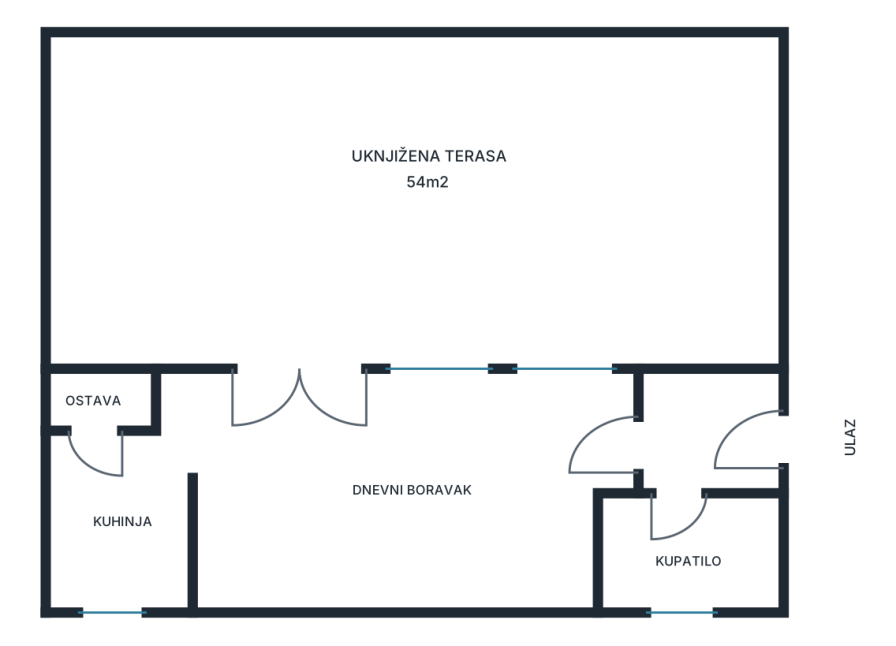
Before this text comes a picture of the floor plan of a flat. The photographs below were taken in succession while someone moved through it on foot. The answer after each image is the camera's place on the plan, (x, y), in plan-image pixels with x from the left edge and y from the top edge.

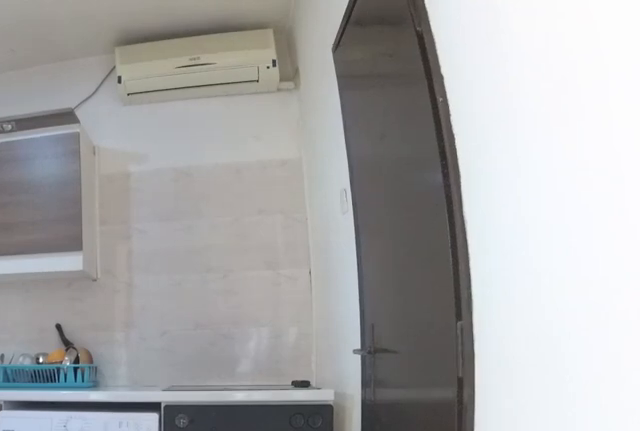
(226, 433)
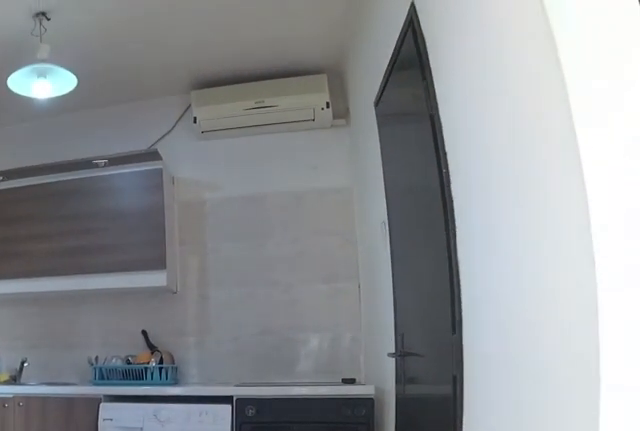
(270, 441)
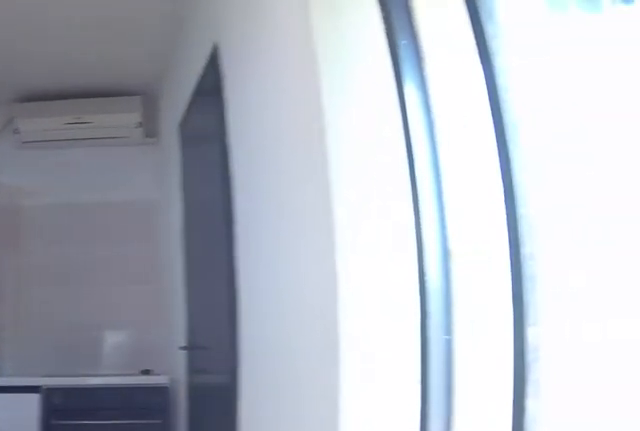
(289, 441)
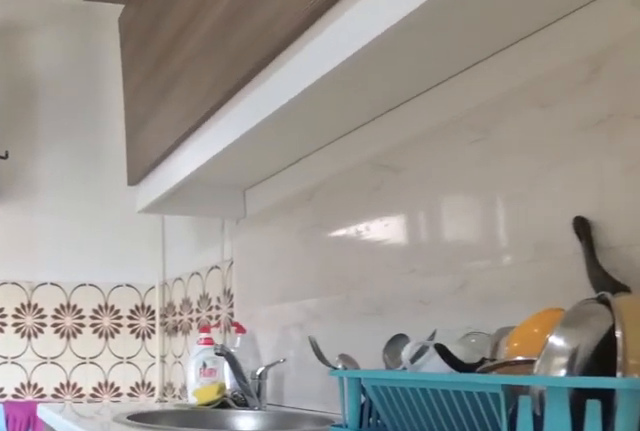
(115, 420)
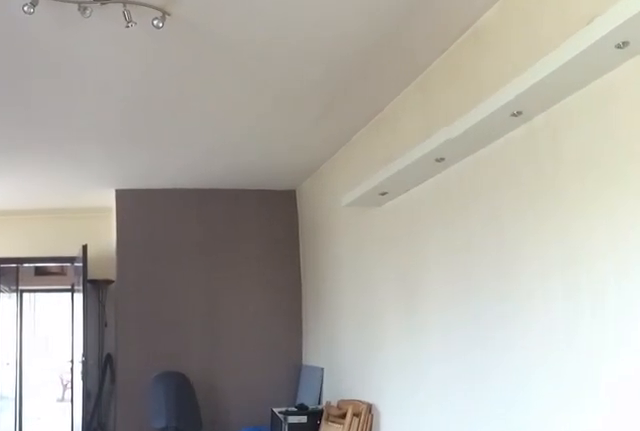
(248, 440)
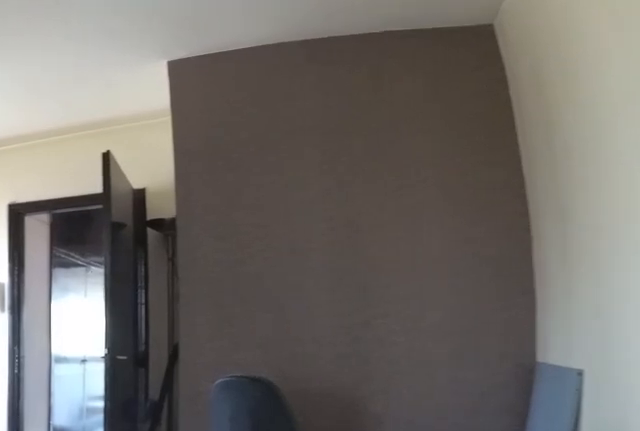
(362, 490)
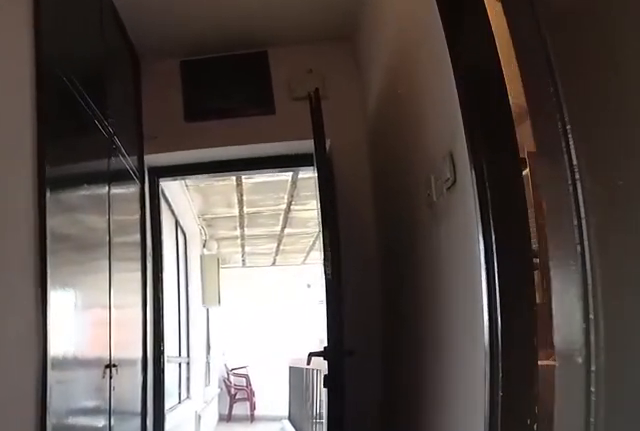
(539, 455)
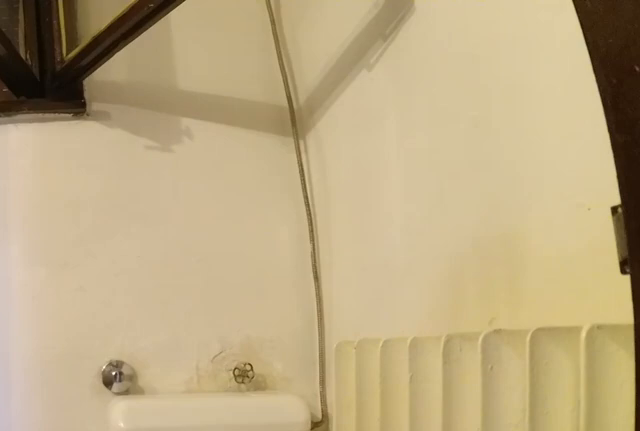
(642, 492)
